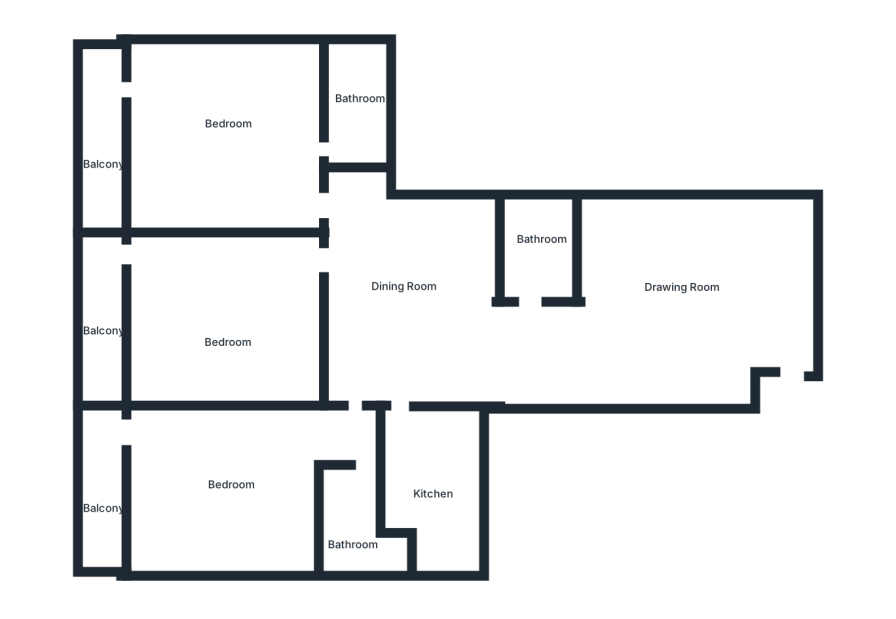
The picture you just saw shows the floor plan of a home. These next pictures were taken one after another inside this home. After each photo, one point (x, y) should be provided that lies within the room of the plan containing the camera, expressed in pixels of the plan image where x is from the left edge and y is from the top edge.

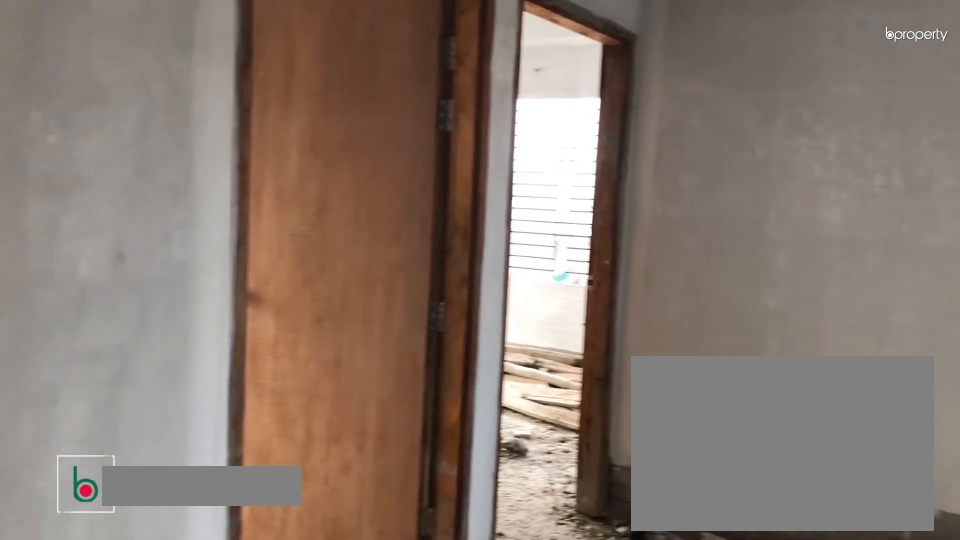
(390, 287)
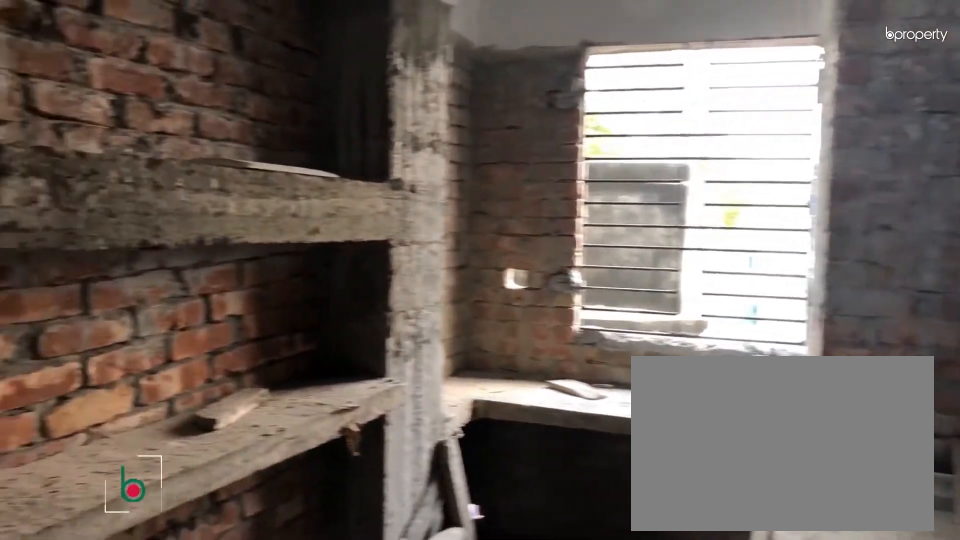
(429, 475)
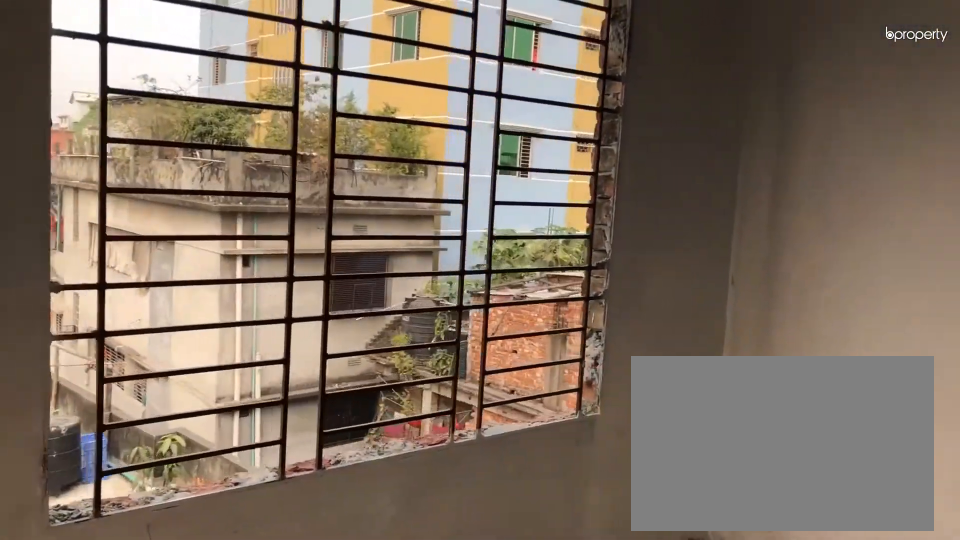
(225, 157)
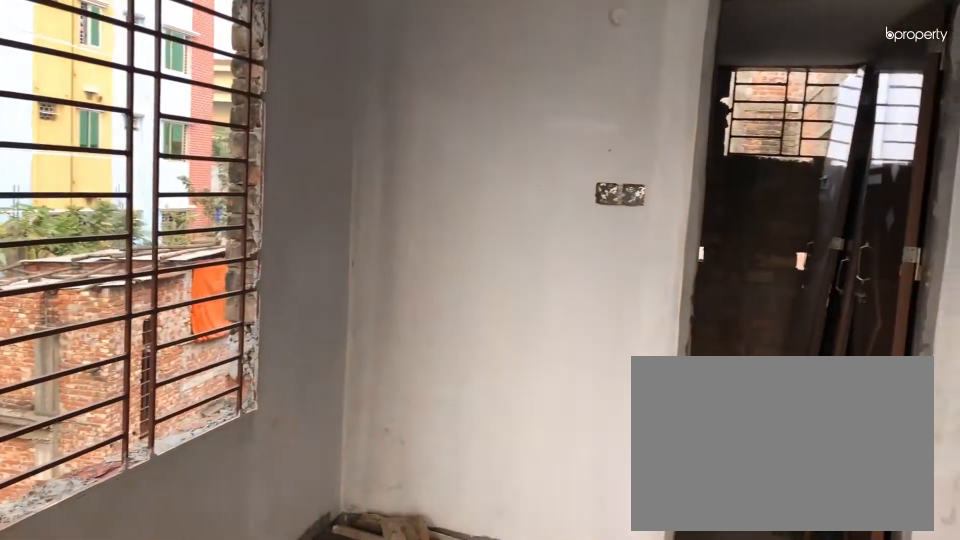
(225, 157)
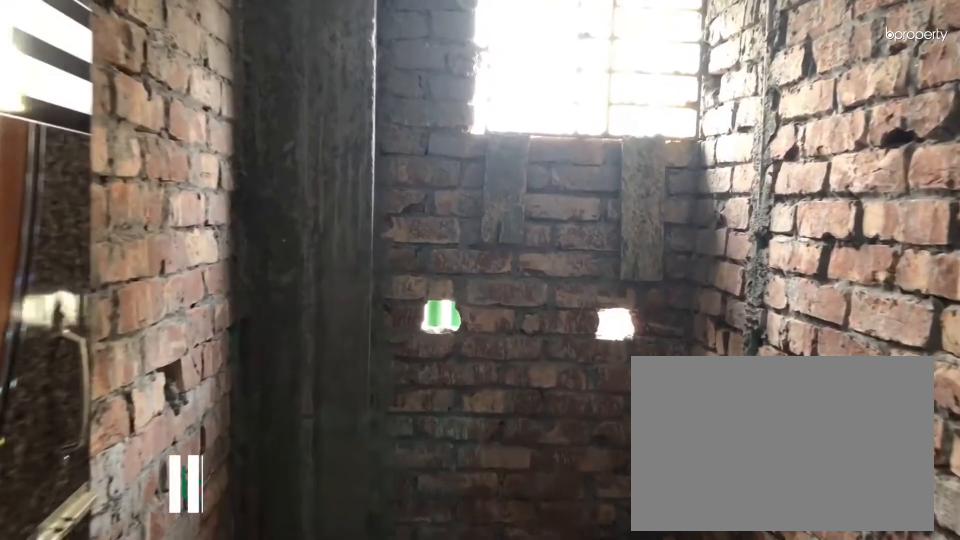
(547, 268)
